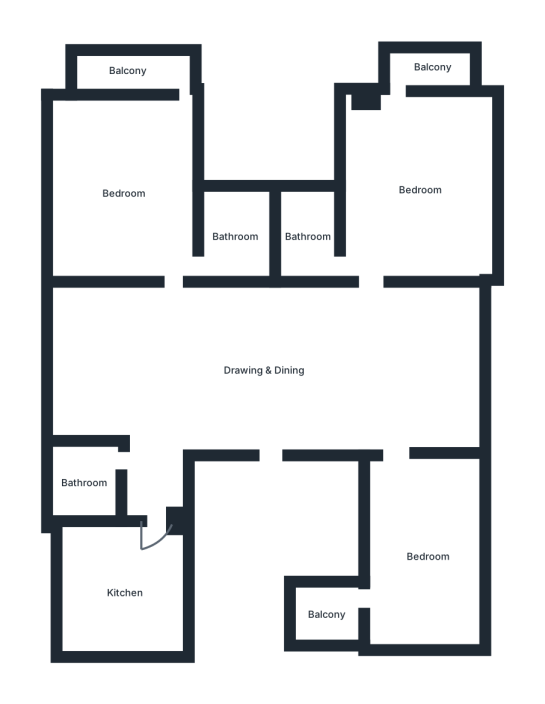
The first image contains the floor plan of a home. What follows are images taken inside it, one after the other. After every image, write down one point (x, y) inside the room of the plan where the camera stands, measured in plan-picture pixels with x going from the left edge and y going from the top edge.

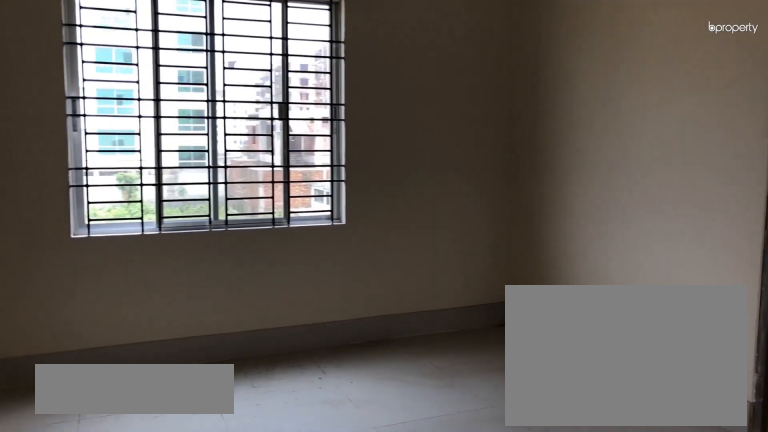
(263, 371)
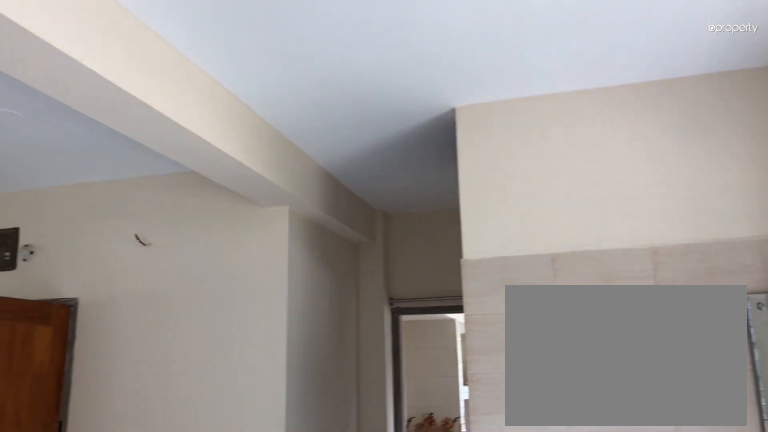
(263, 371)
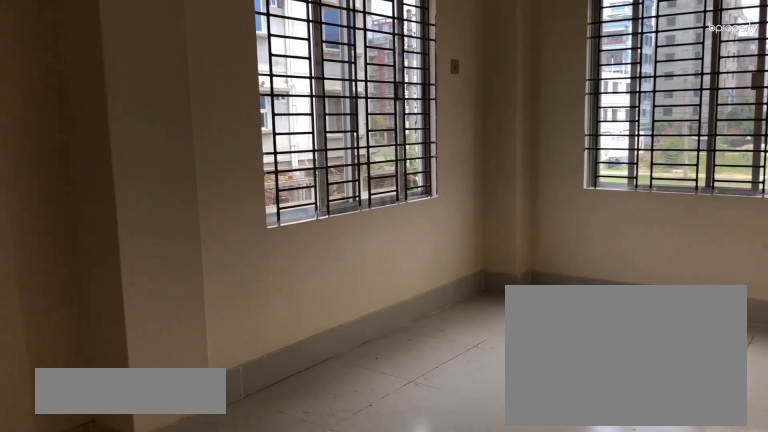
(427, 556)
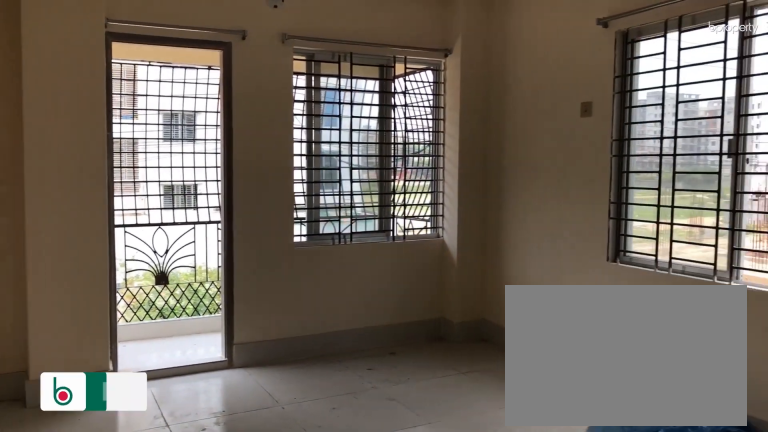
(417, 190)
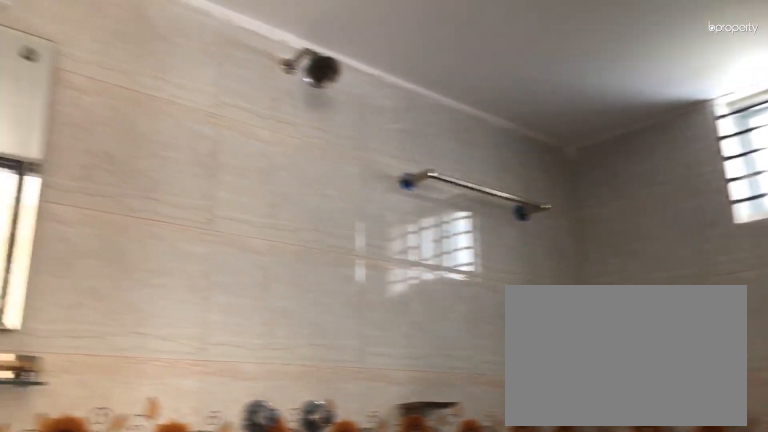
(308, 237)
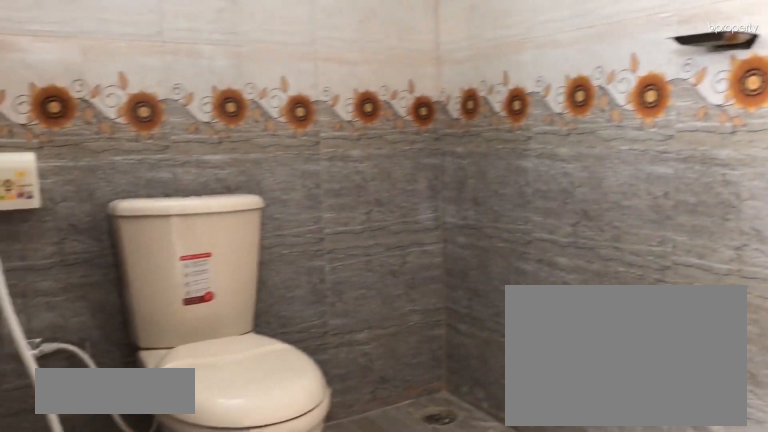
(235, 236)
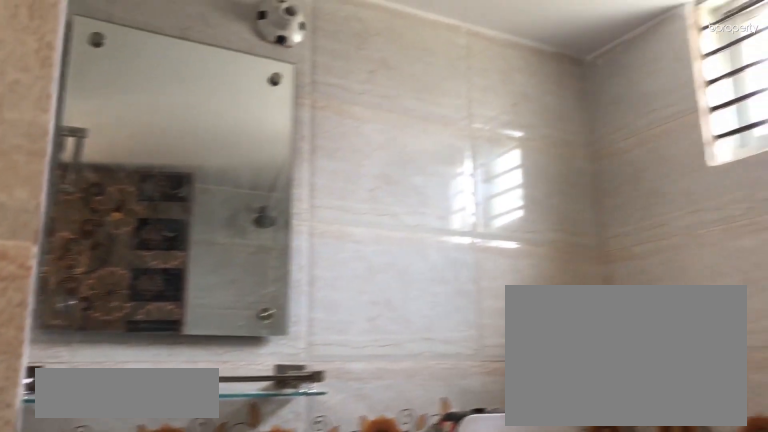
(81, 483)
